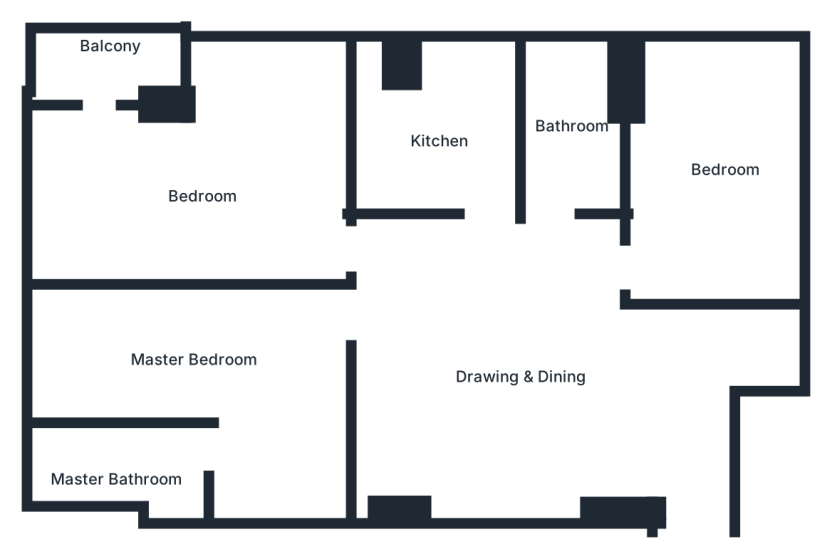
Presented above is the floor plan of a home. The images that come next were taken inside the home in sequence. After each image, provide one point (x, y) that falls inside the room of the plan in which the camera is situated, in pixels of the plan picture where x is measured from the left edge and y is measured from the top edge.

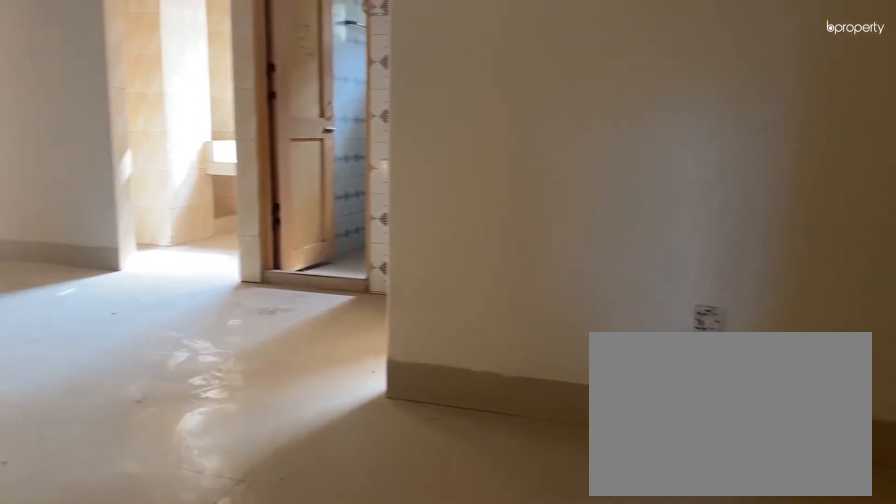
(685, 389)
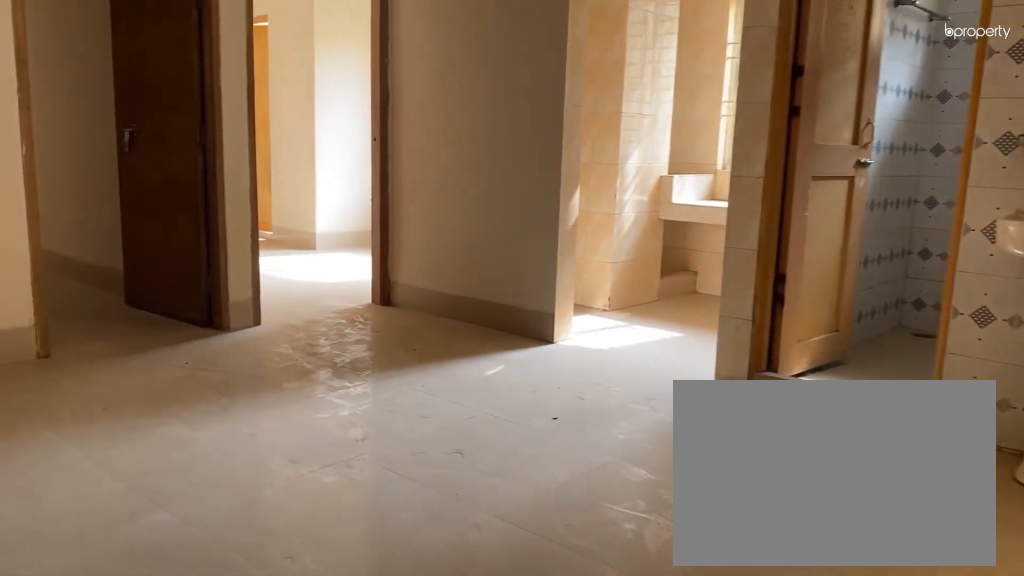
(497, 360)
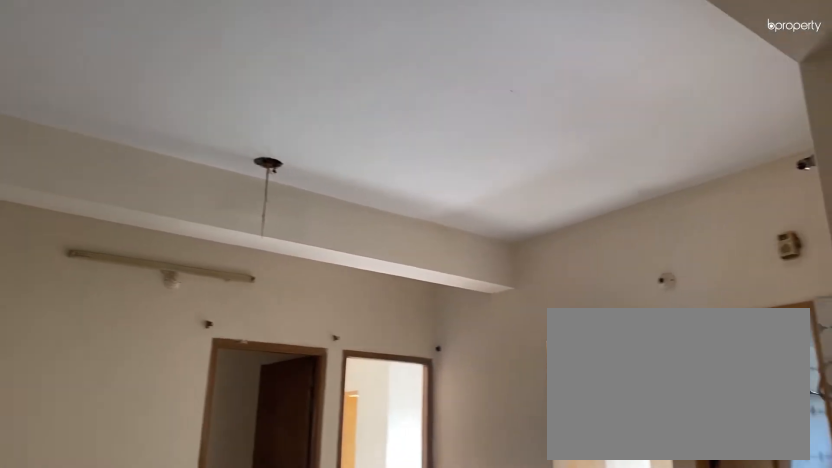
(497, 360)
